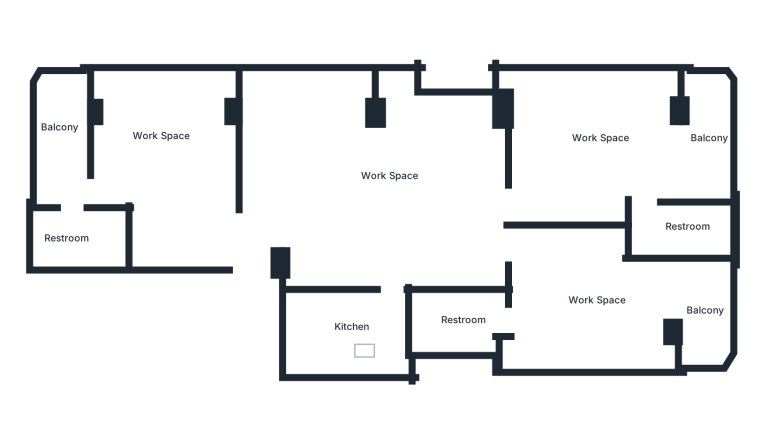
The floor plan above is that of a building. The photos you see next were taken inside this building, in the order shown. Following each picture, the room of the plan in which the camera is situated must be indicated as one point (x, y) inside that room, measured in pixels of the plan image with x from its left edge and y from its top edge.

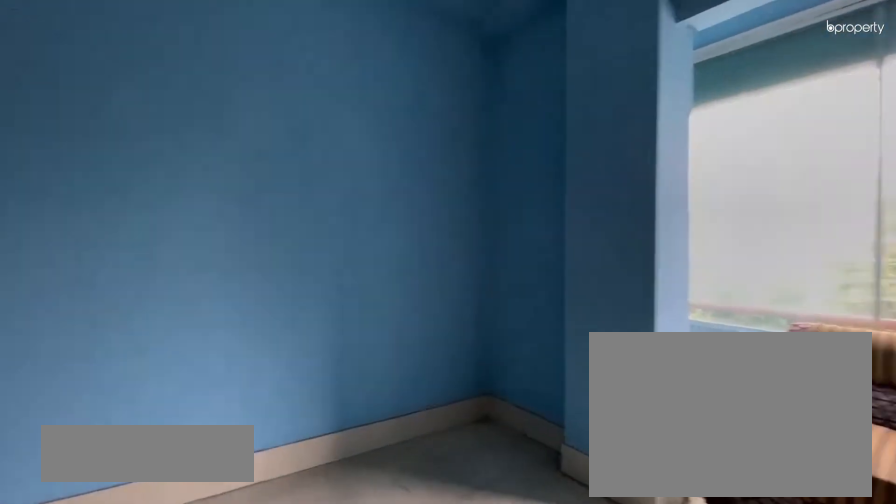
(648, 154)
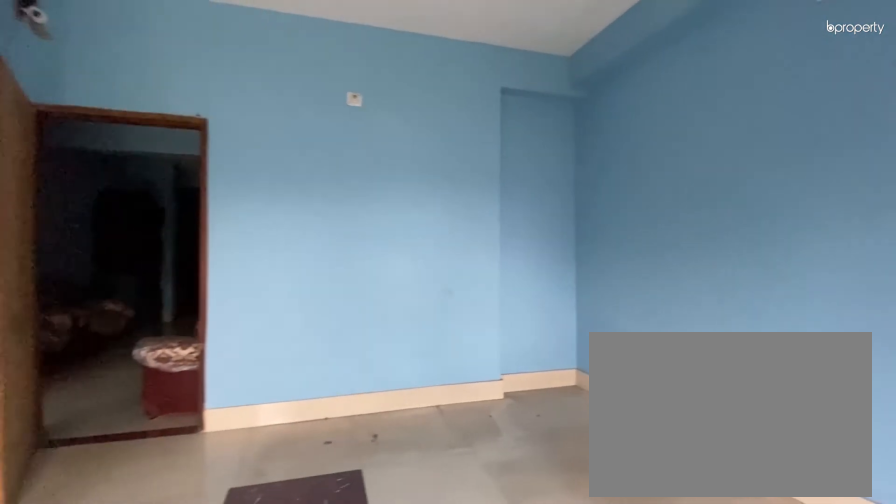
(648, 154)
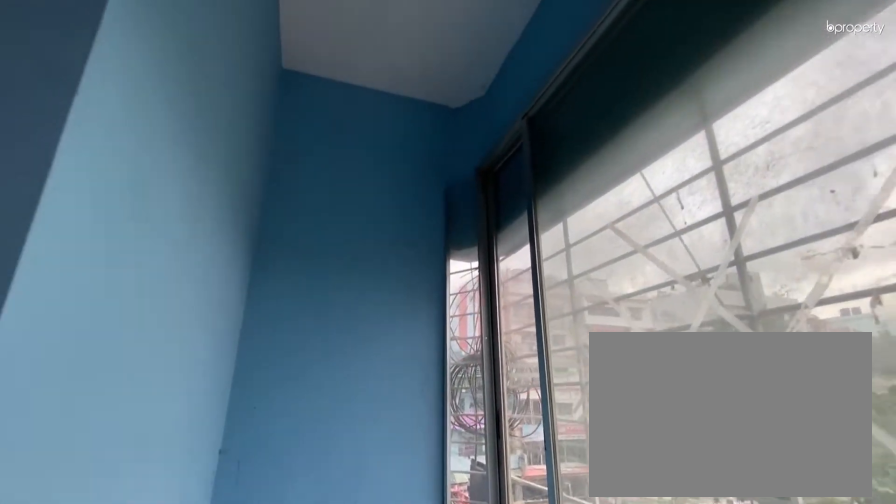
(711, 141)
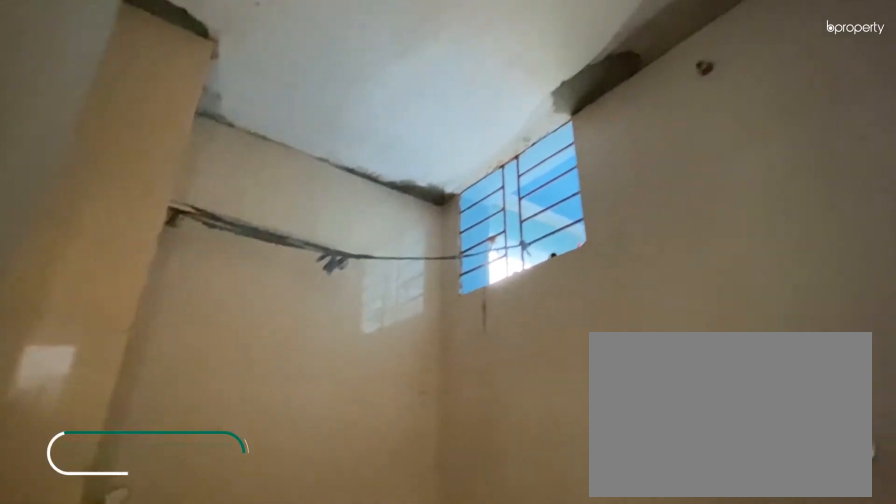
(684, 233)
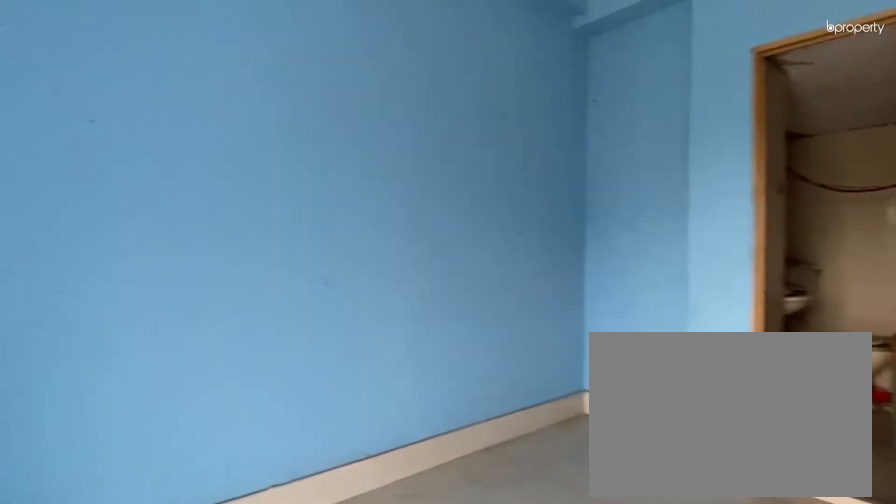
(607, 300)
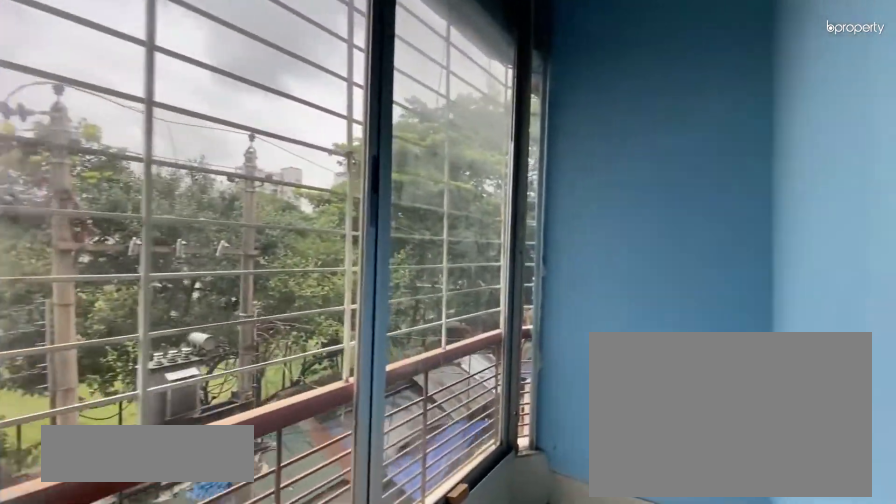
(704, 311)
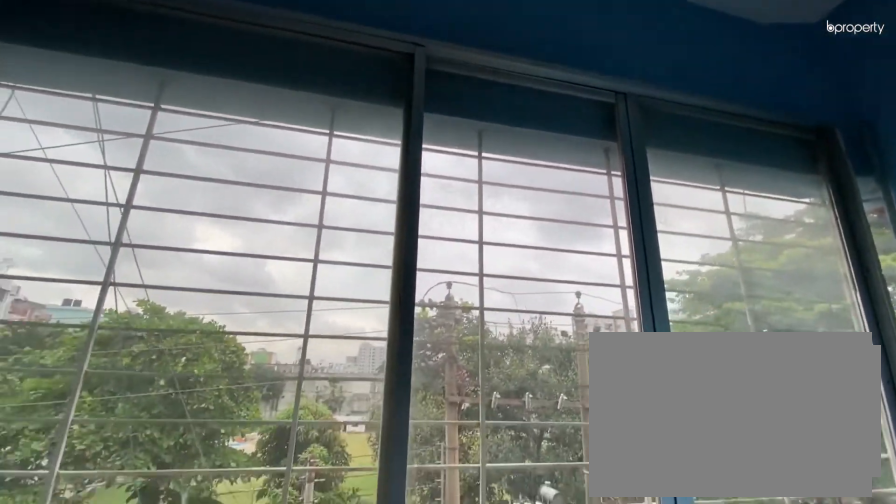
(704, 311)
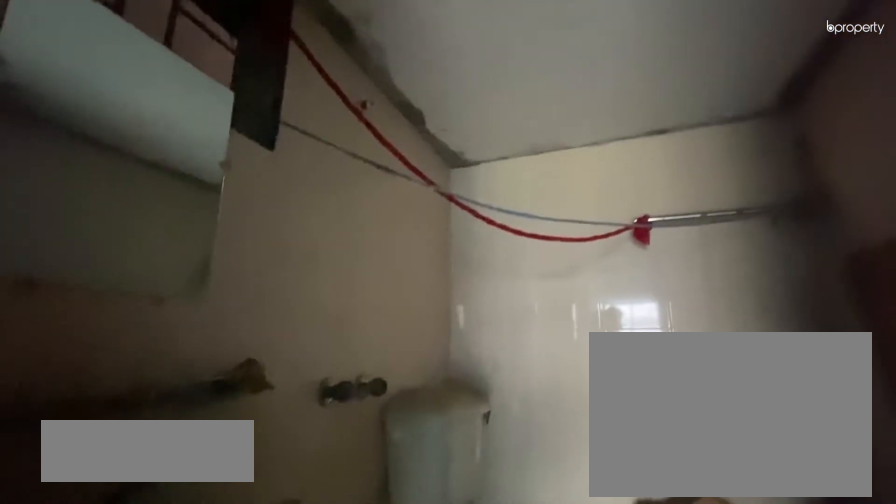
(456, 319)
